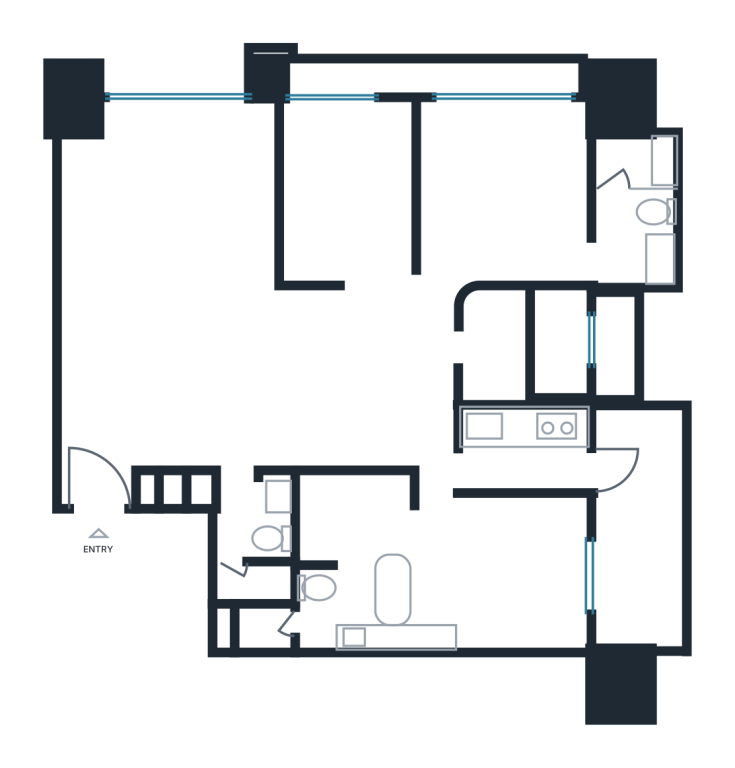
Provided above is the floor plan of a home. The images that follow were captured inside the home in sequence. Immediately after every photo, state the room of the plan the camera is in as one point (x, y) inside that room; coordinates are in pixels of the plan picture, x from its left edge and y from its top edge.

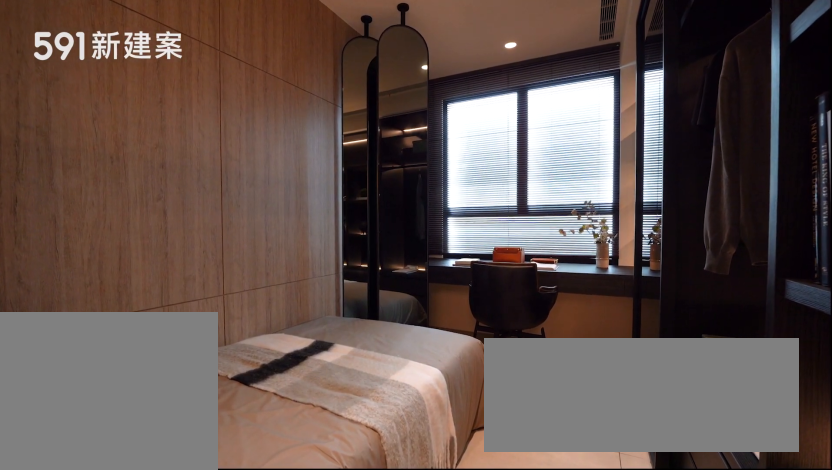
(342, 188)
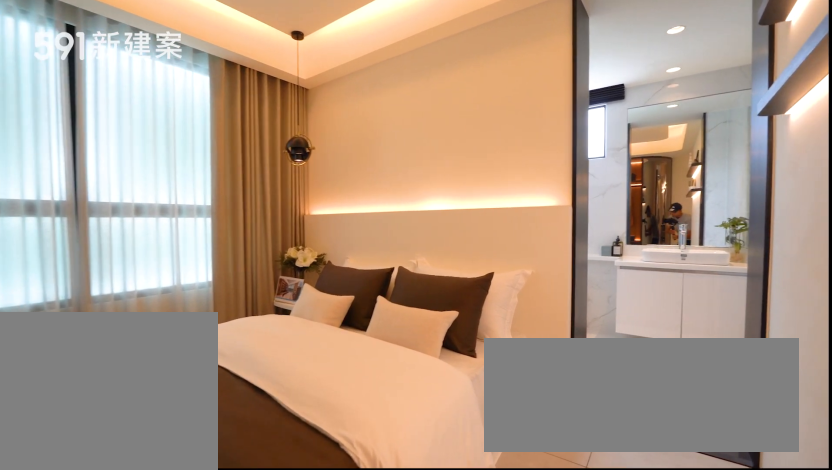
(503, 188)
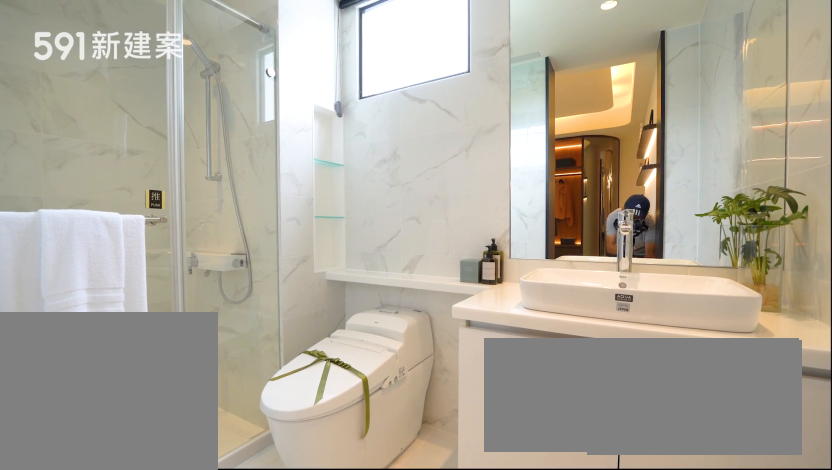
(634, 205)
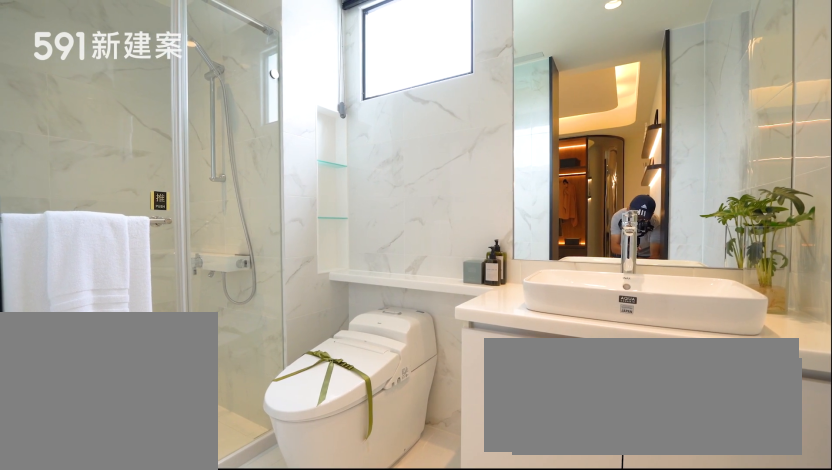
(634, 205)
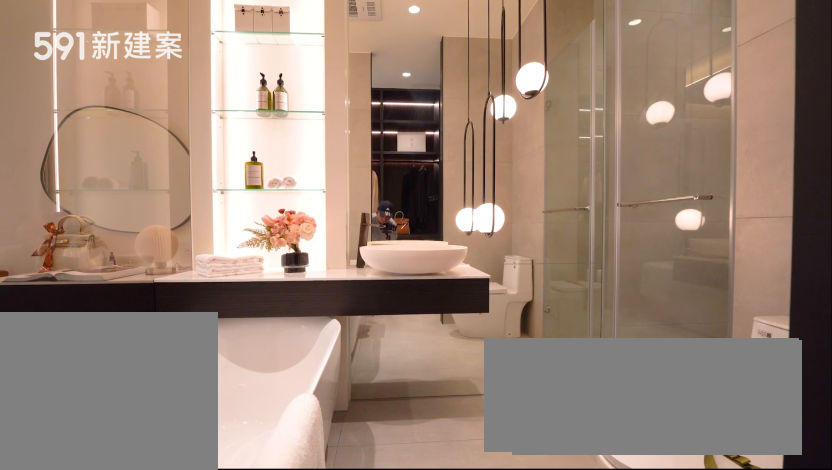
(357, 605)
